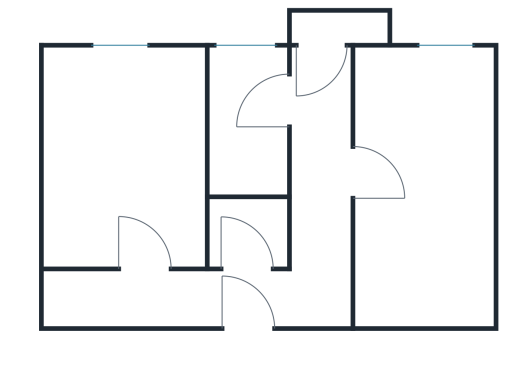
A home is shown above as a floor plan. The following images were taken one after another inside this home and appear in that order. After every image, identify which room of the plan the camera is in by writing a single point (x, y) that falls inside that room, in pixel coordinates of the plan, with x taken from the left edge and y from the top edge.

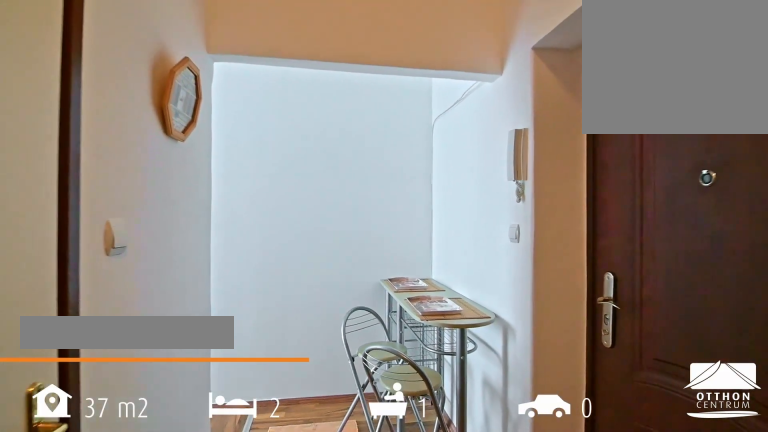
(249, 312)
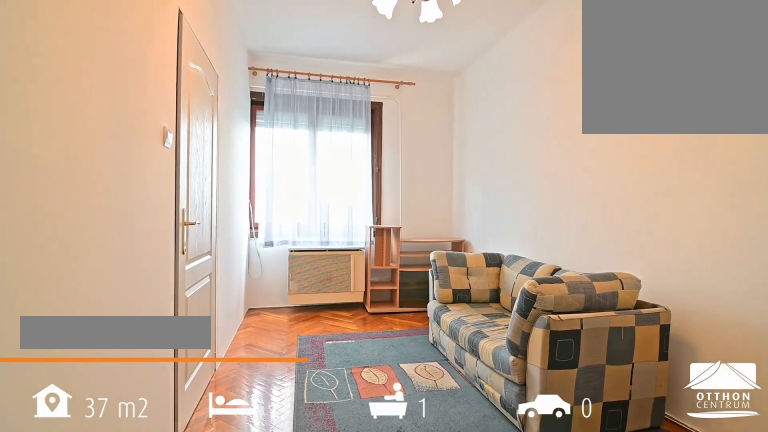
(424, 233)
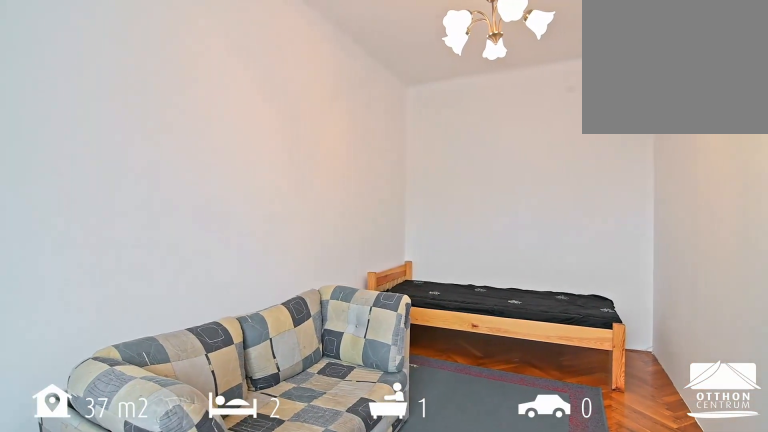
(424, 233)
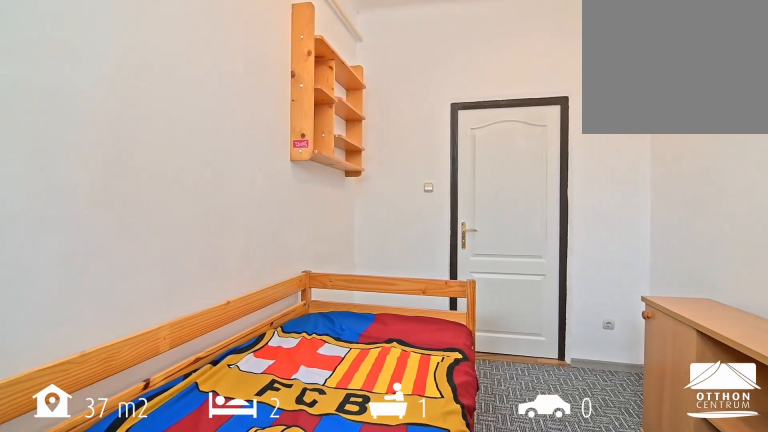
(127, 165)
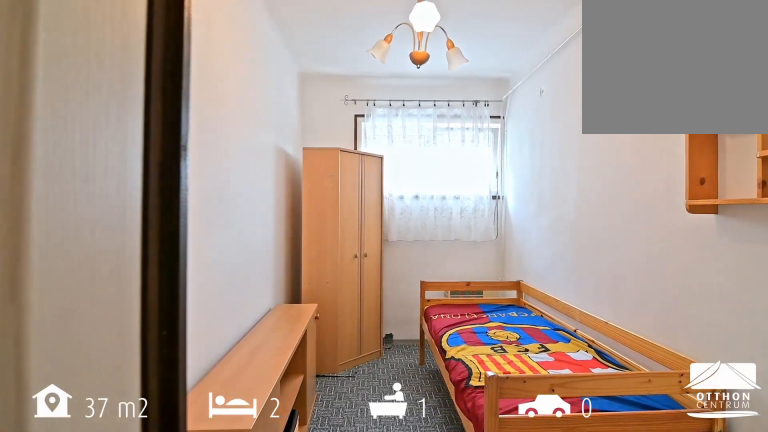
(127, 165)
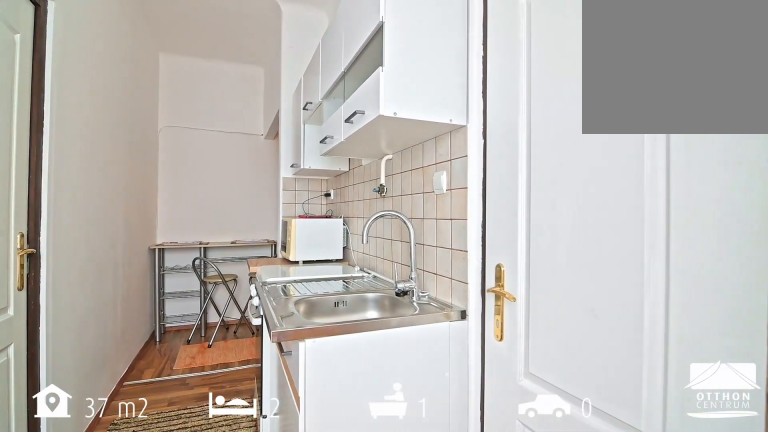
(320, 165)
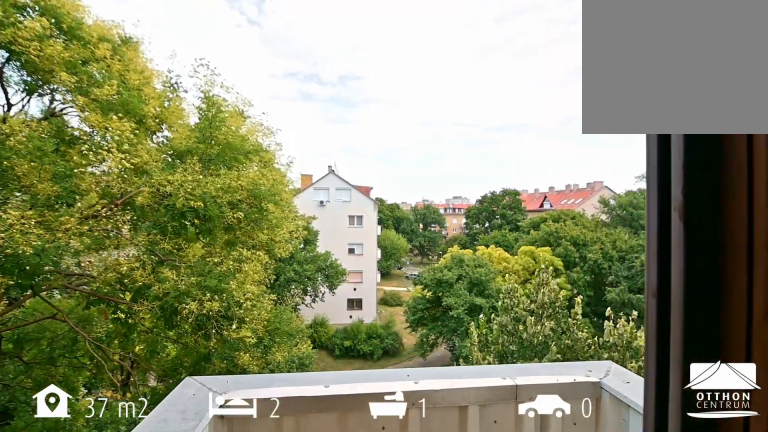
(338, 30)
